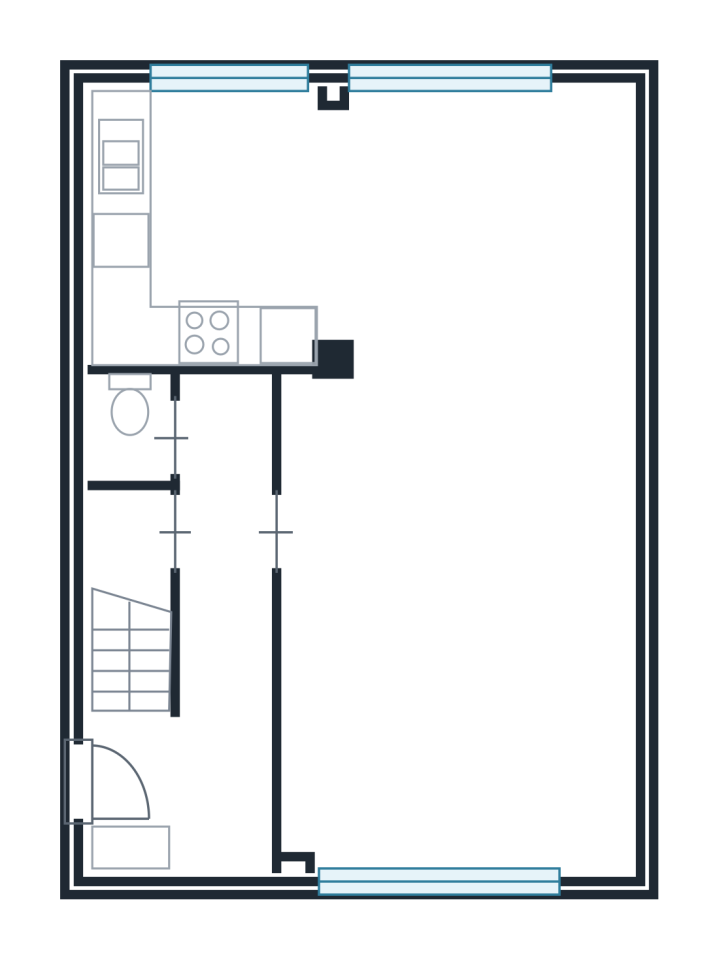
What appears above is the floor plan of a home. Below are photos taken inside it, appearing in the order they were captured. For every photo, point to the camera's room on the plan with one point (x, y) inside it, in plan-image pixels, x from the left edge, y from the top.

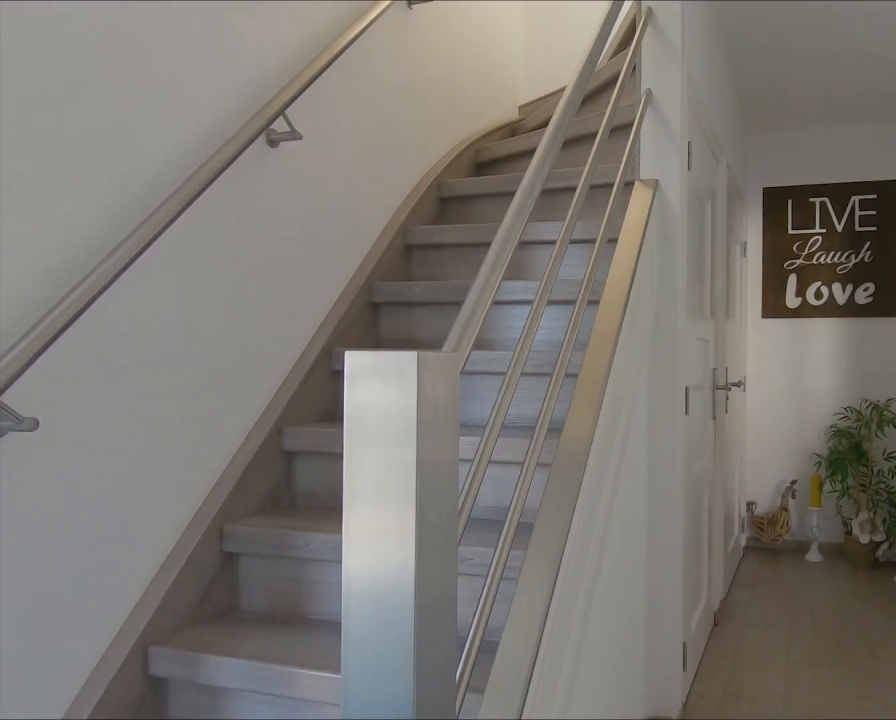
(208, 649)
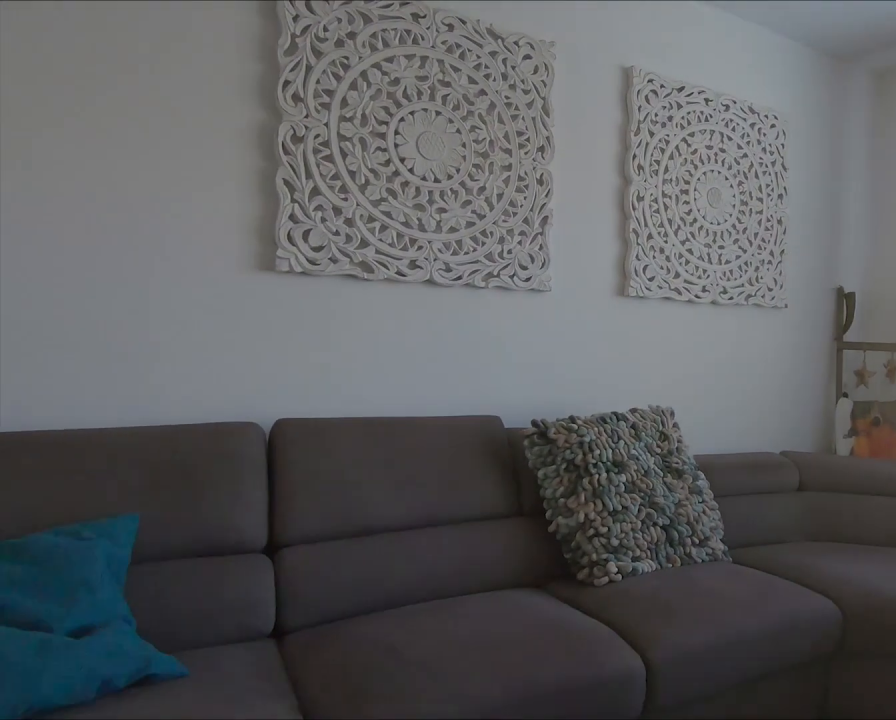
(465, 496)
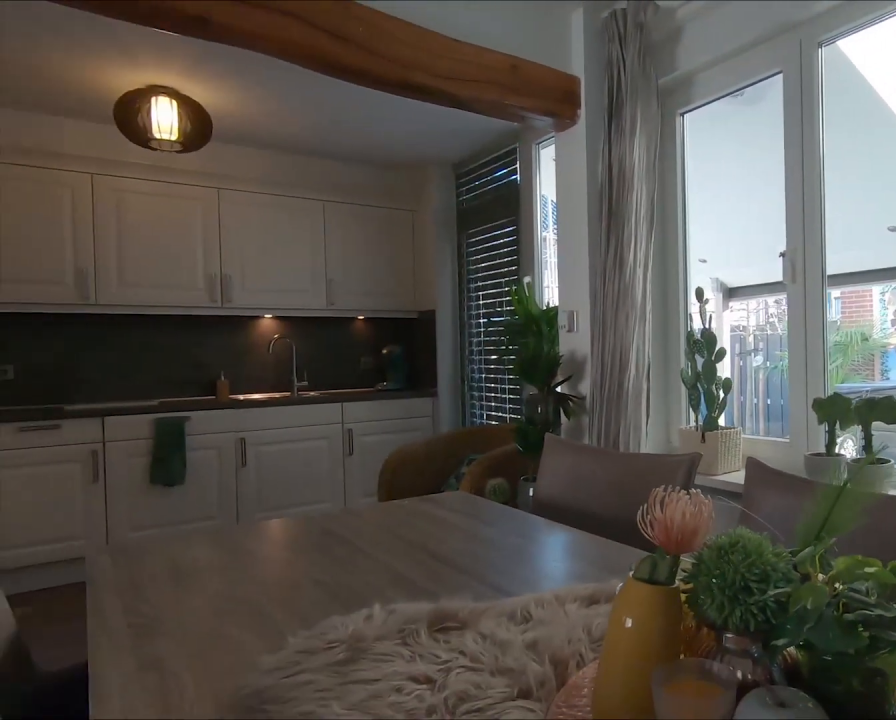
(465, 496)
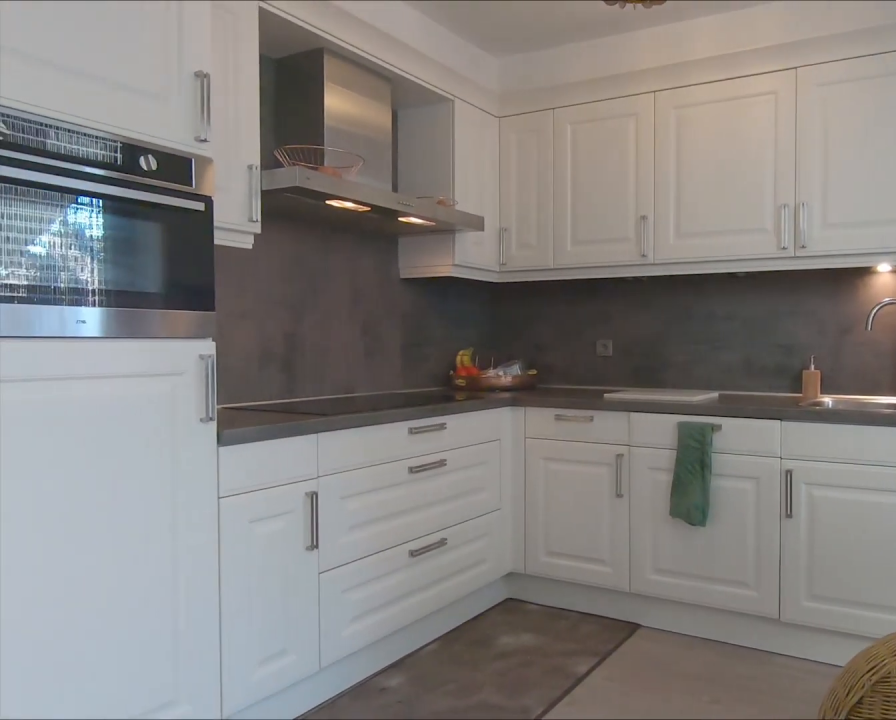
(249, 201)
